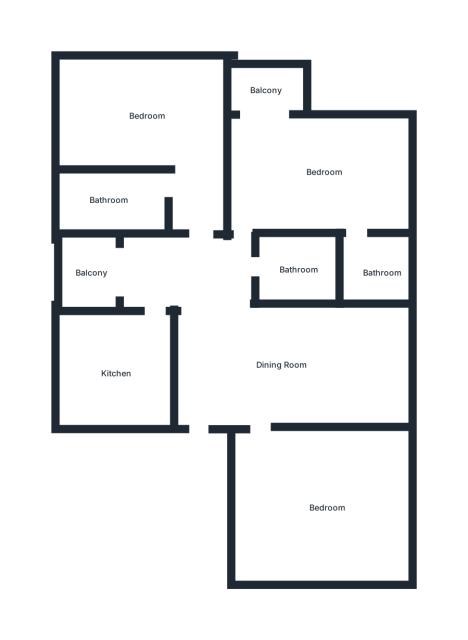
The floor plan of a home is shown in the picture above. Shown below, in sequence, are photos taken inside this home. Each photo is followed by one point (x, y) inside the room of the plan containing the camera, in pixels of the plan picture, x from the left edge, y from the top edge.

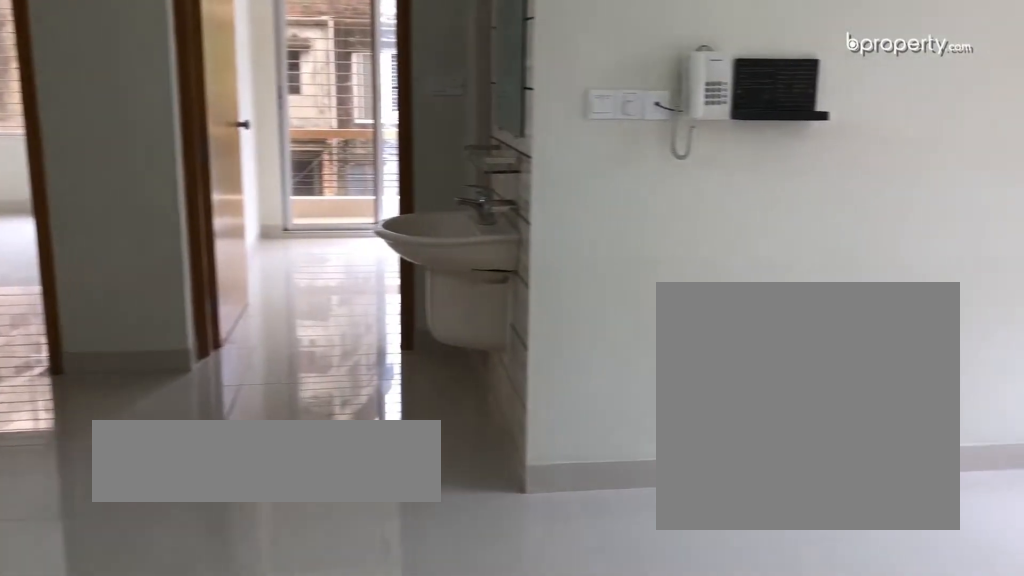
(283, 362)
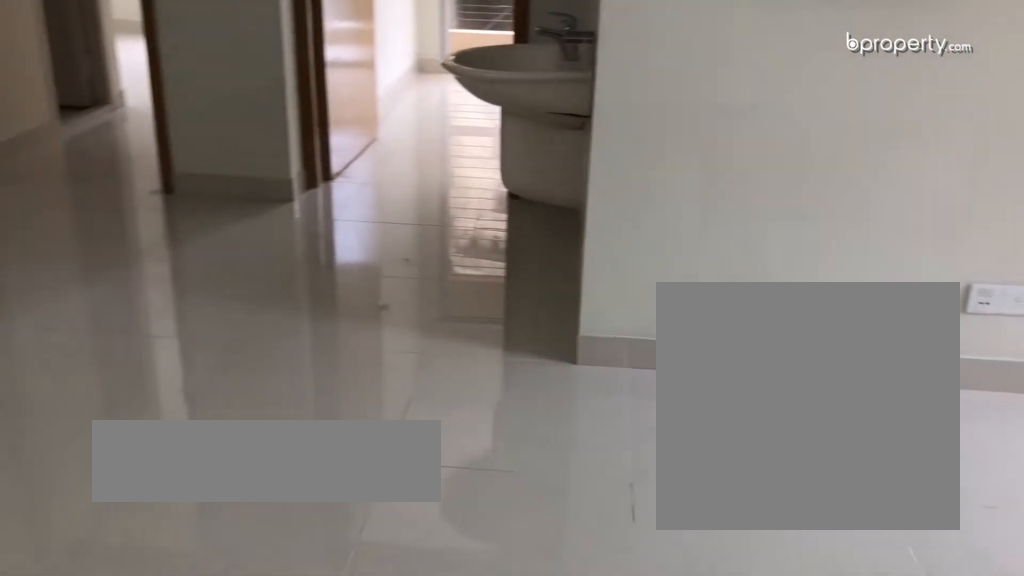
(283, 362)
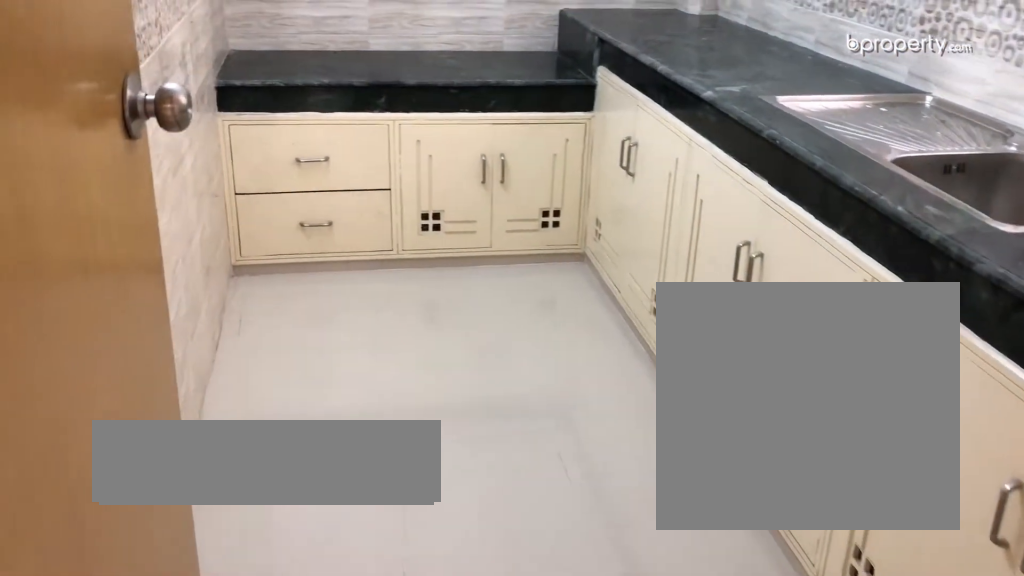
(115, 374)
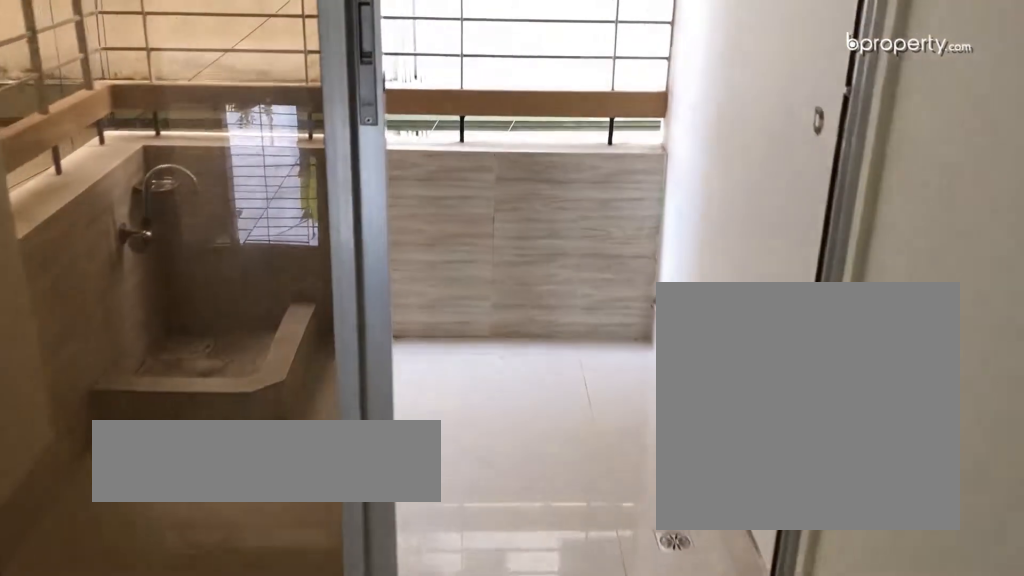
(93, 274)
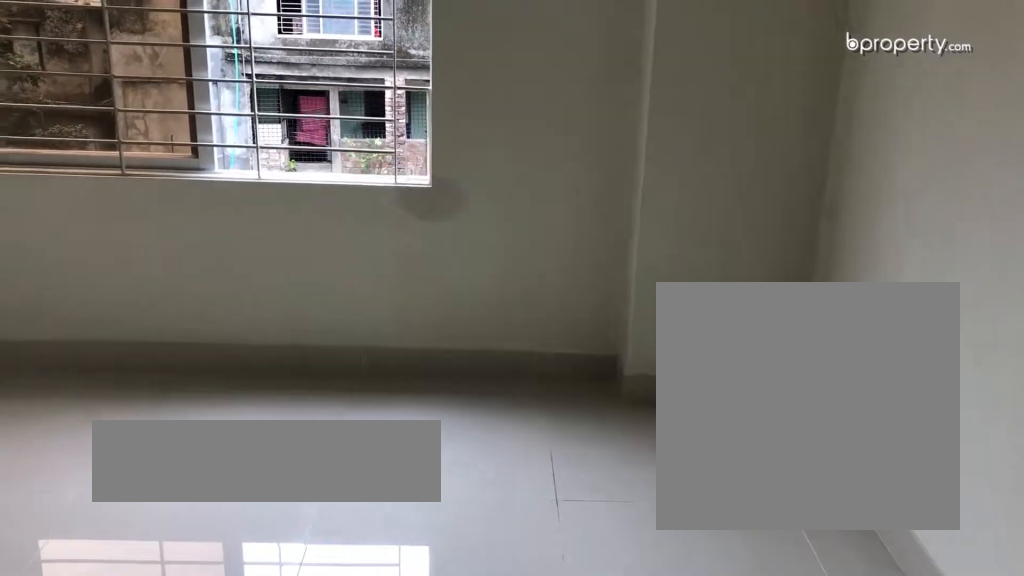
(148, 116)
